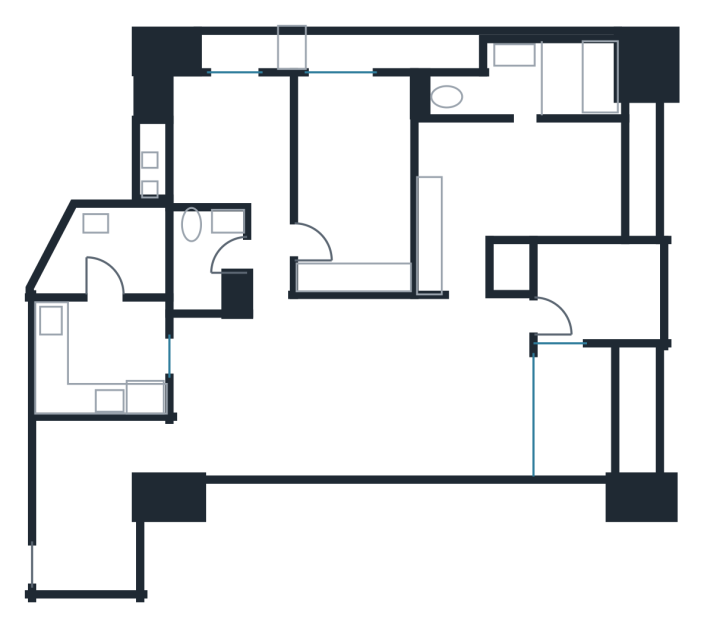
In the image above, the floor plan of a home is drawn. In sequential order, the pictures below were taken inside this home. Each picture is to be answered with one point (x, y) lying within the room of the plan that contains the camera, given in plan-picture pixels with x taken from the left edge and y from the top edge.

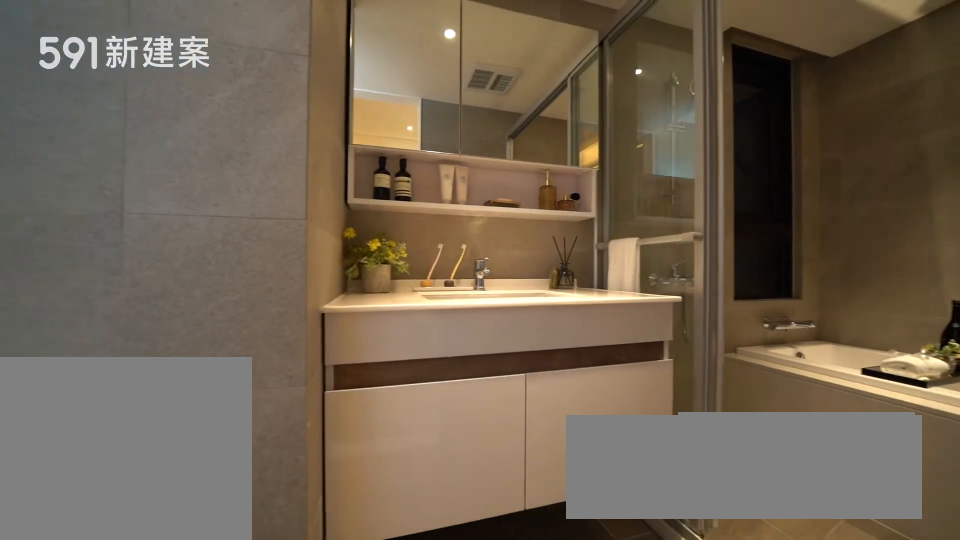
(528, 79)
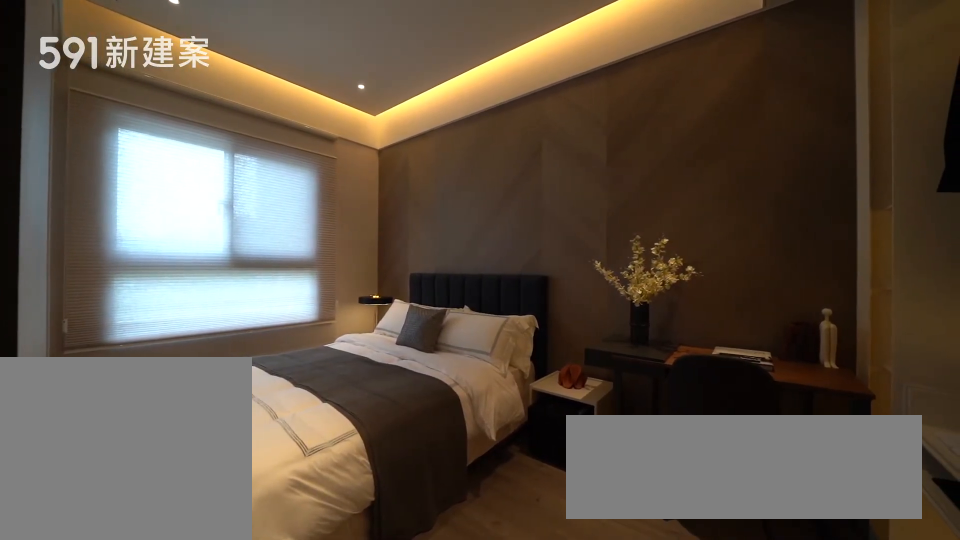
(356, 175)
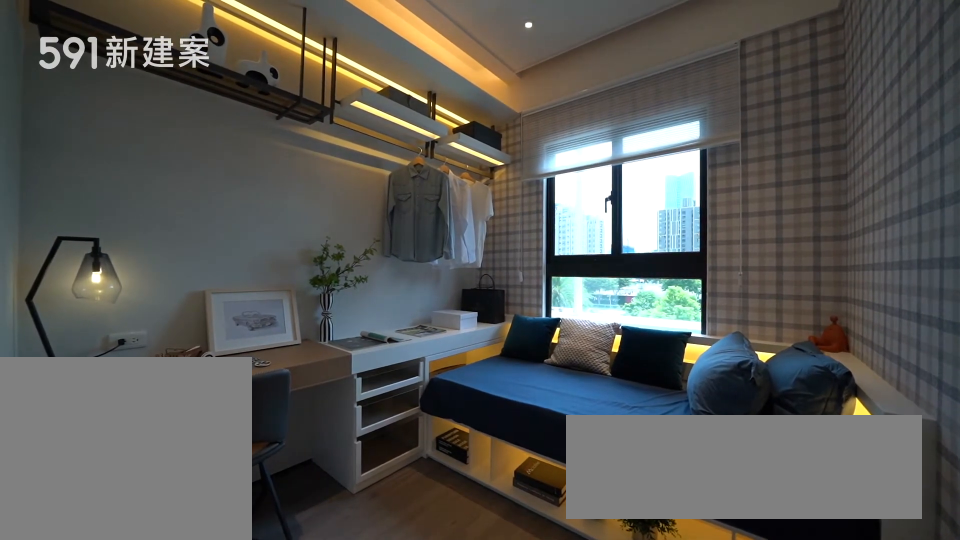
(234, 139)
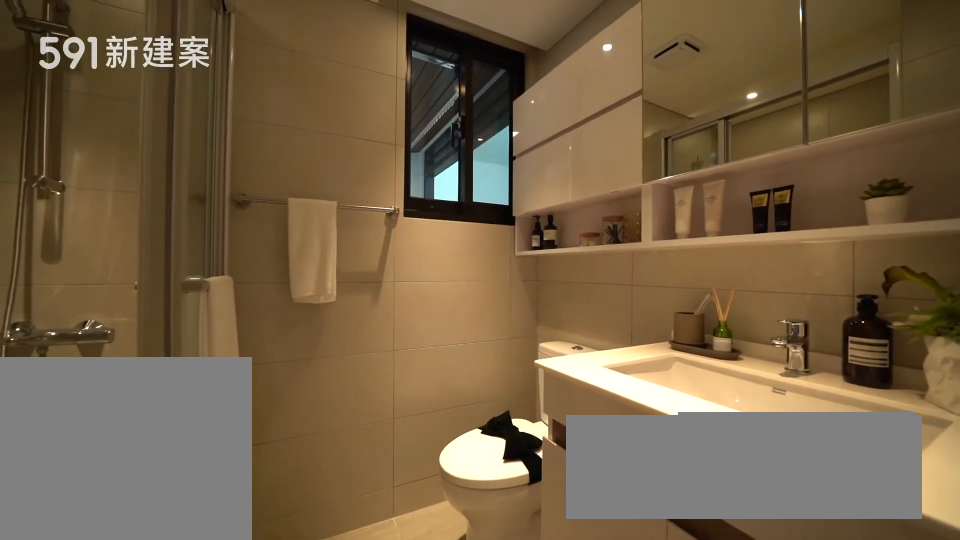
(207, 258)
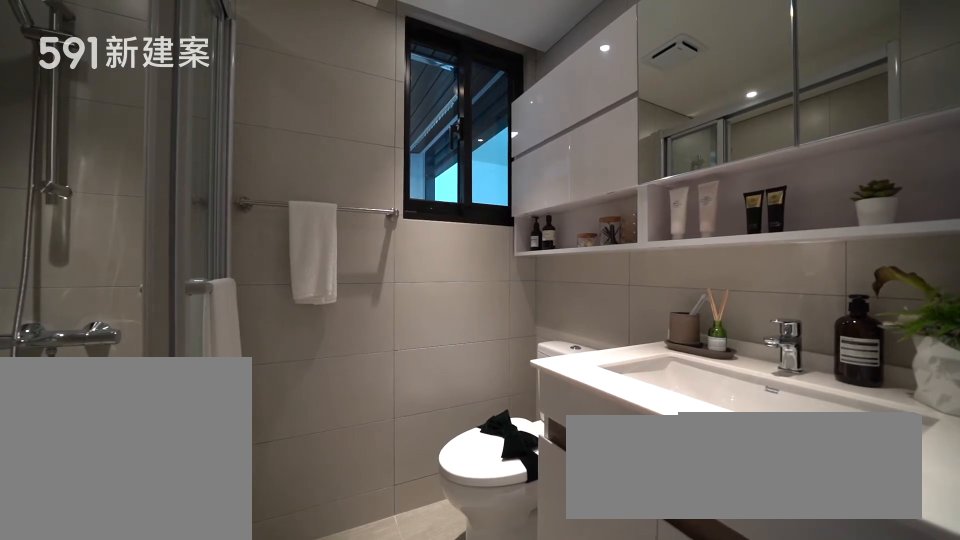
(207, 258)
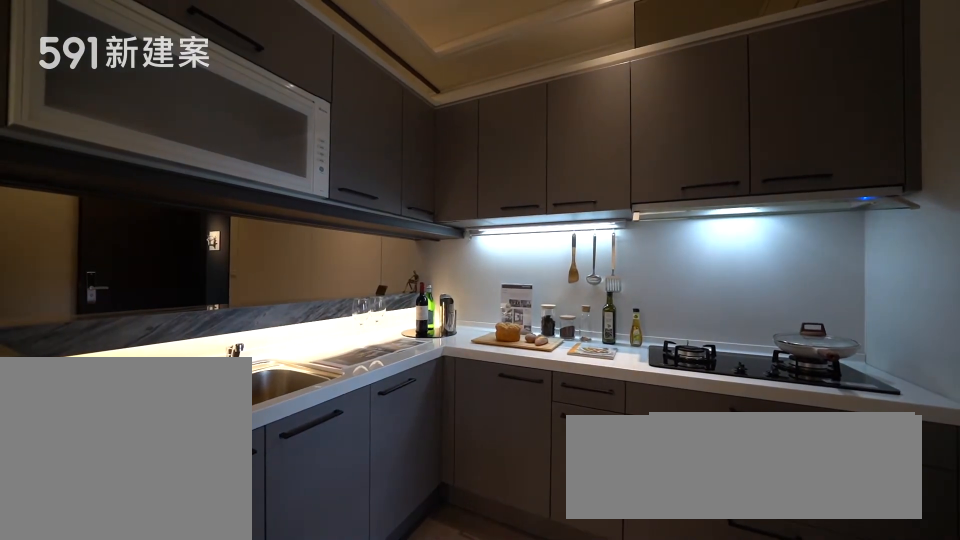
(102, 357)
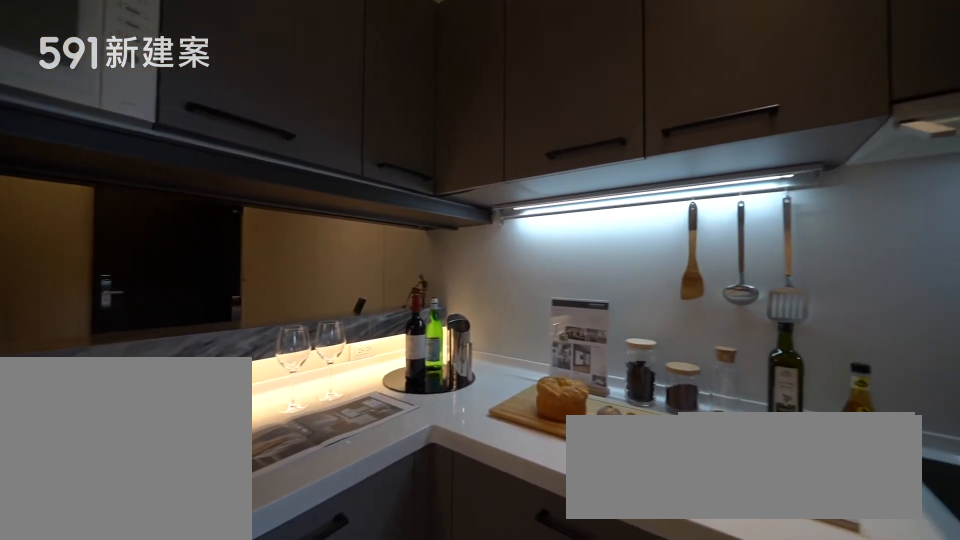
(102, 357)
